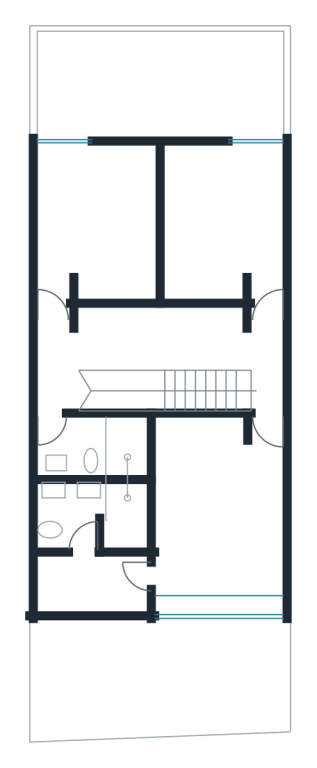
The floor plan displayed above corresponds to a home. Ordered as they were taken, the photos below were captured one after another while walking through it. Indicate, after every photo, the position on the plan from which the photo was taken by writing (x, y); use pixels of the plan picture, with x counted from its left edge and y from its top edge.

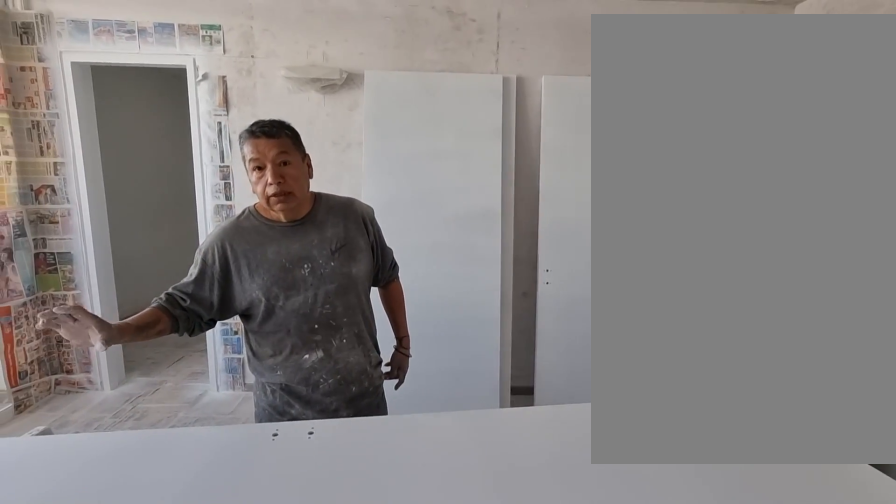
(260, 460)
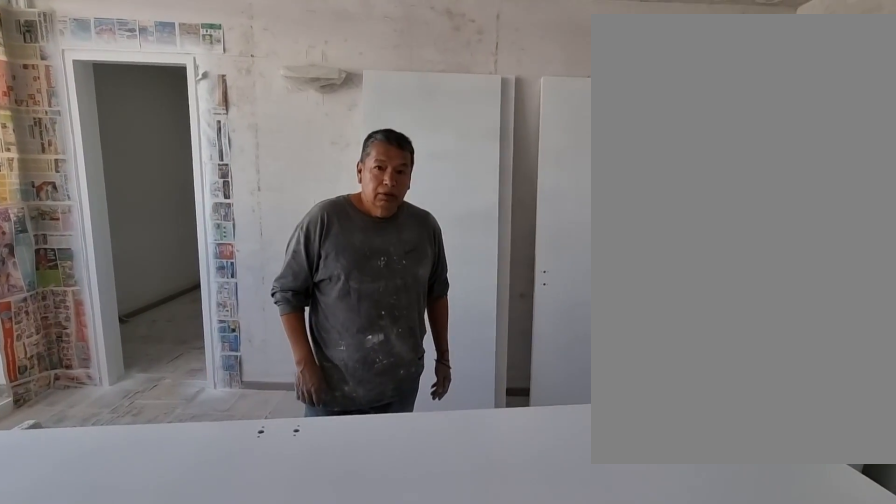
(256, 489)
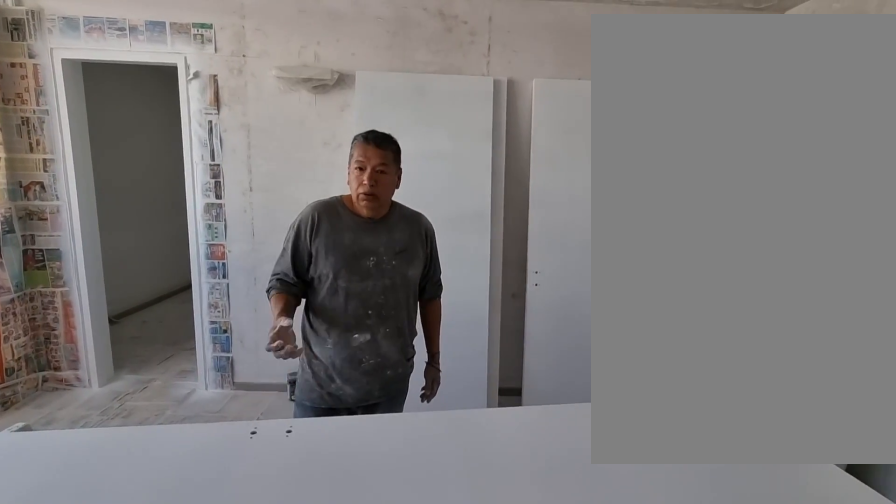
(256, 489)
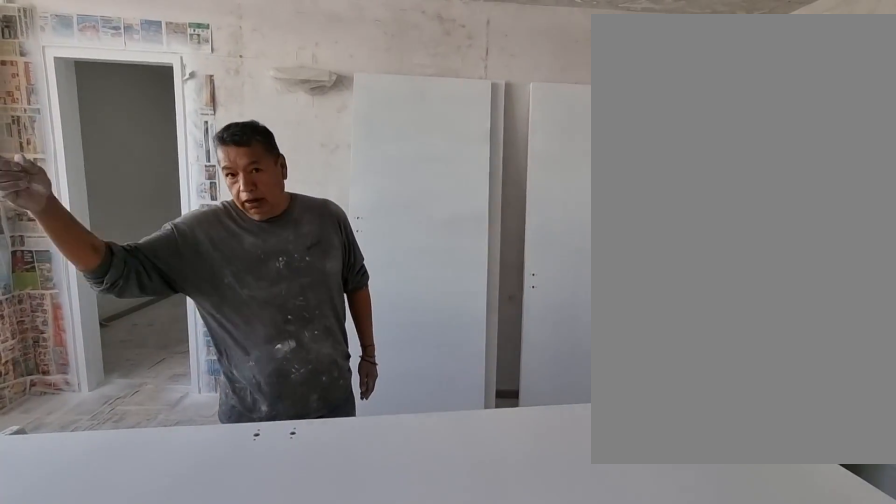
(257, 489)
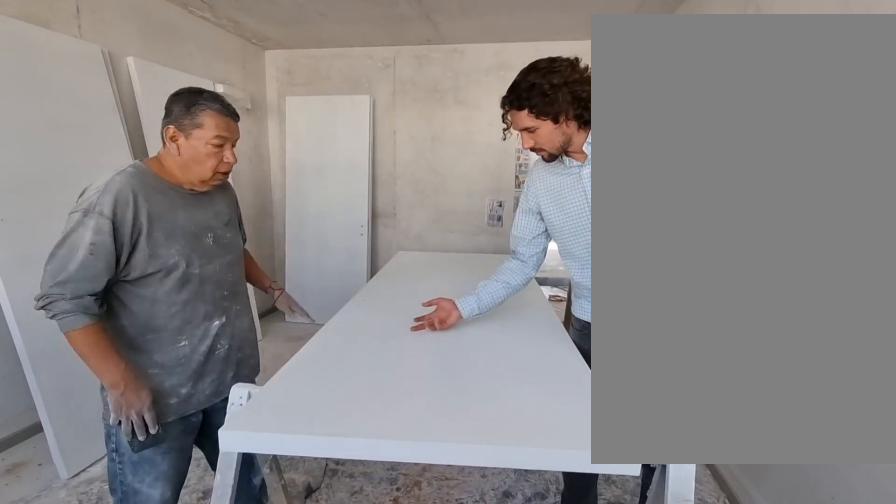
(222, 561)
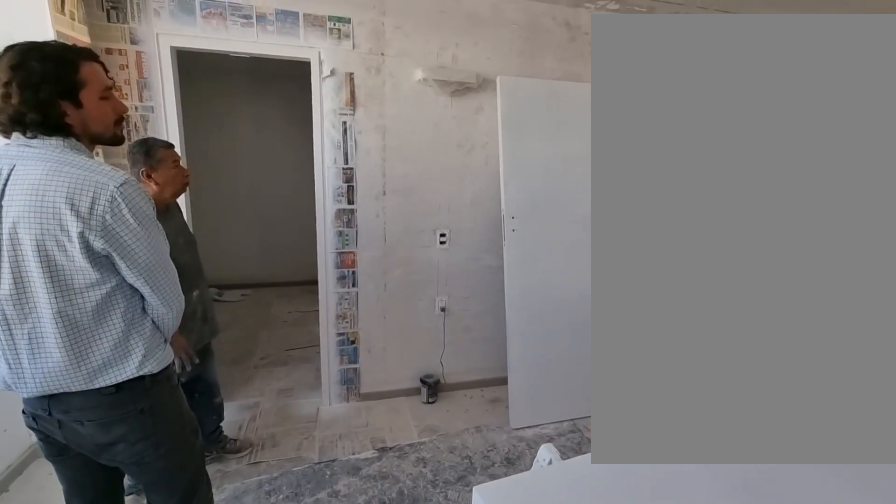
(225, 566)
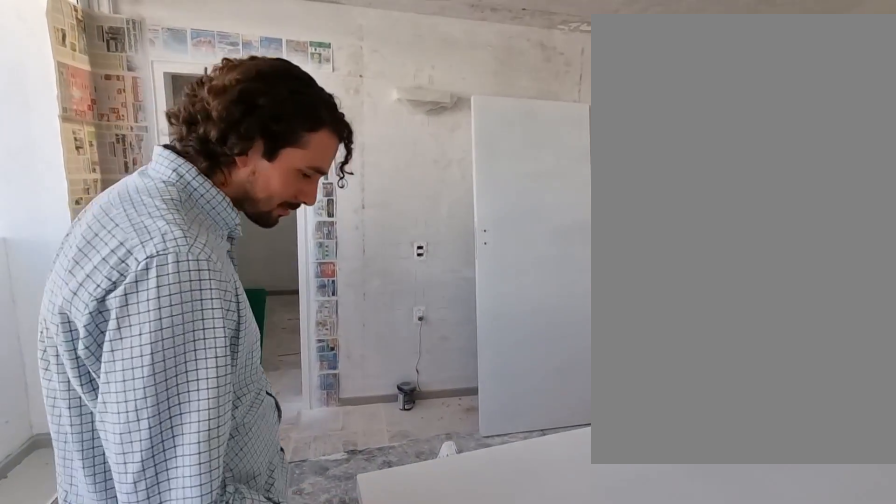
(224, 566)
